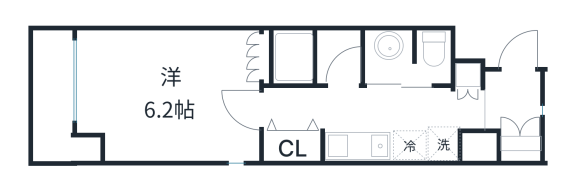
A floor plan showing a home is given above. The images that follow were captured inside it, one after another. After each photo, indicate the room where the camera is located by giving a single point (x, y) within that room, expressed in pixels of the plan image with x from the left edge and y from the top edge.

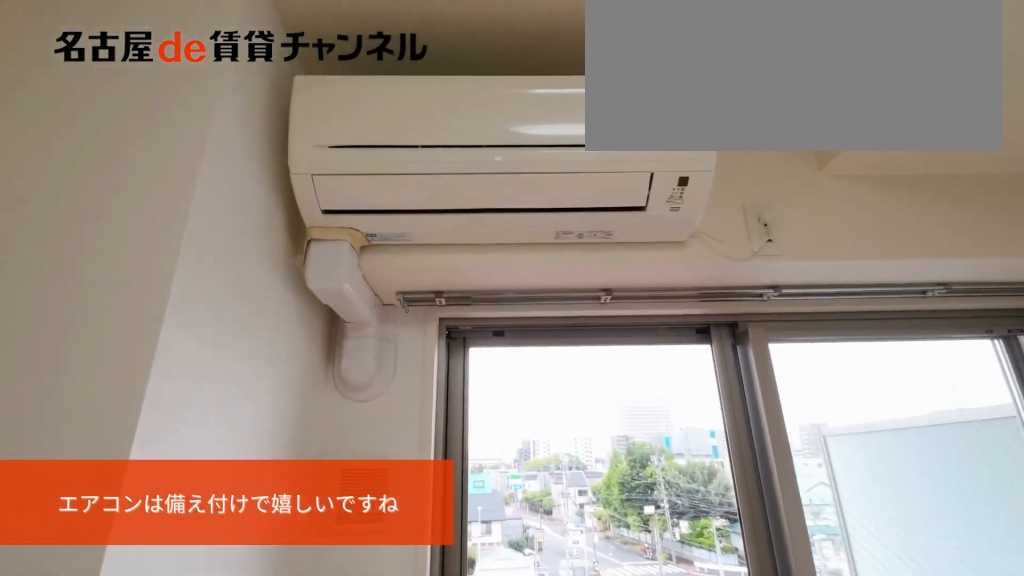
(168, 94)
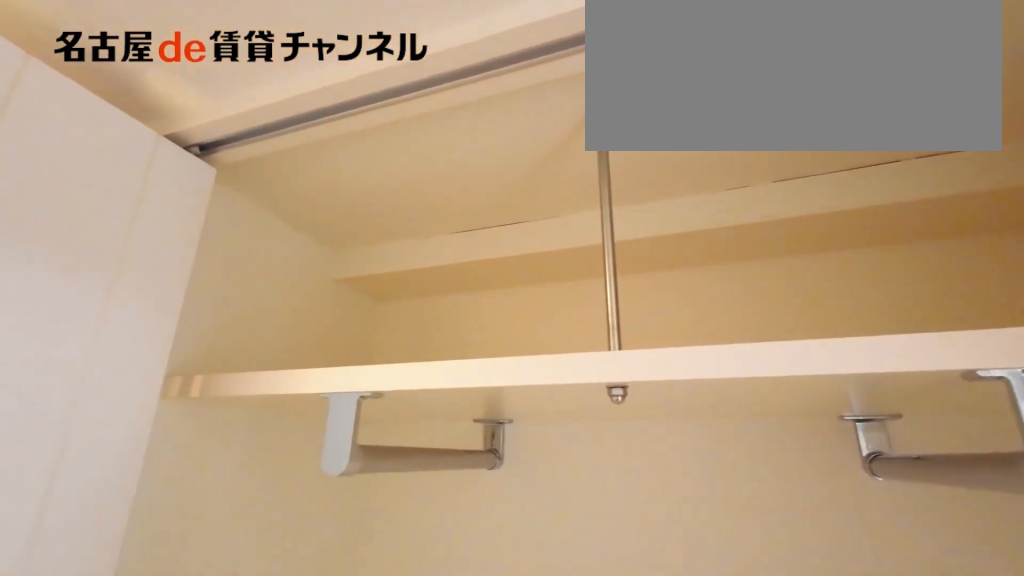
(294, 145)
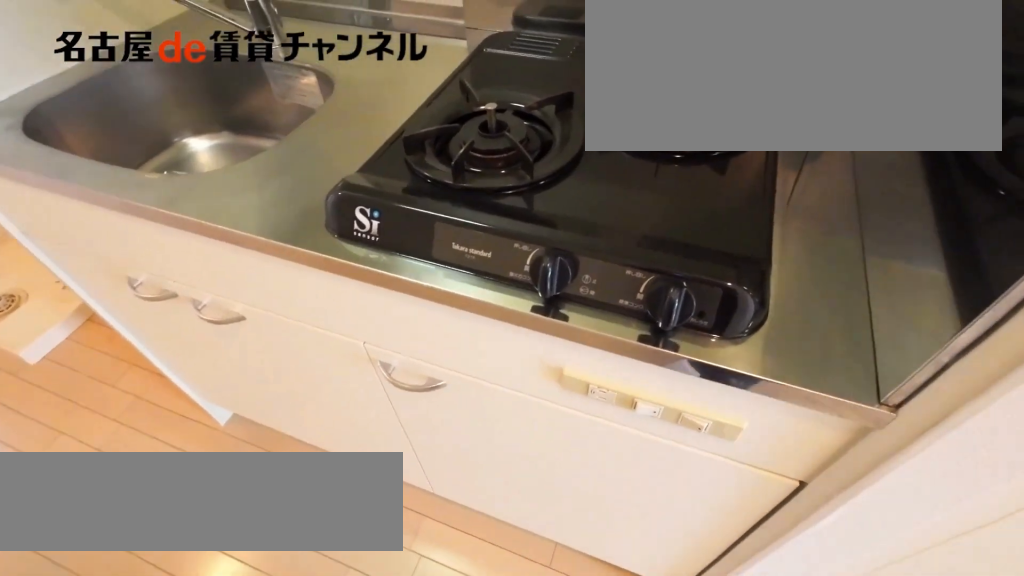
(372, 146)
